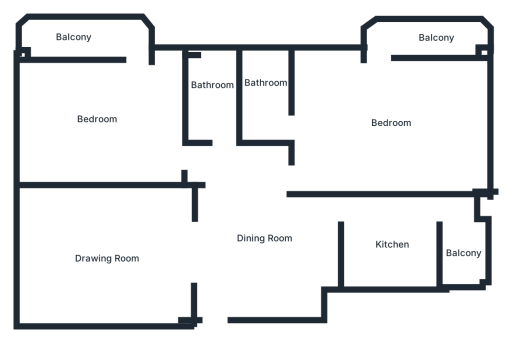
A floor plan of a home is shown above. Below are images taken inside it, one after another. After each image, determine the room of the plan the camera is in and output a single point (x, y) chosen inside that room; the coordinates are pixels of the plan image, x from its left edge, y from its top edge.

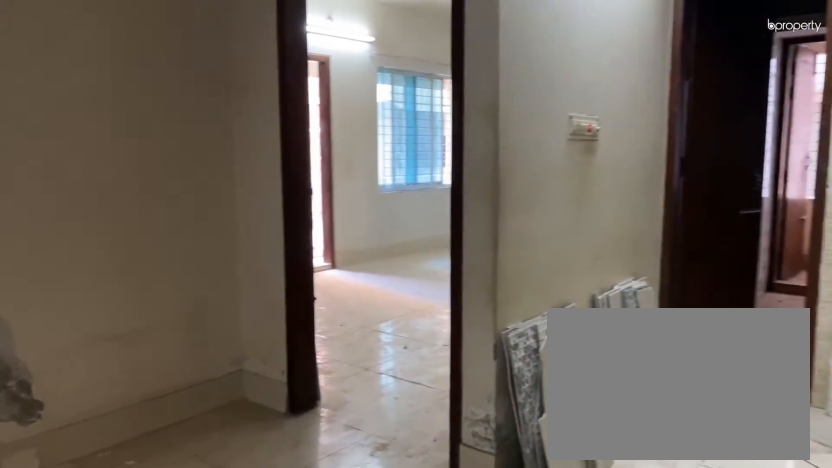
(259, 231)
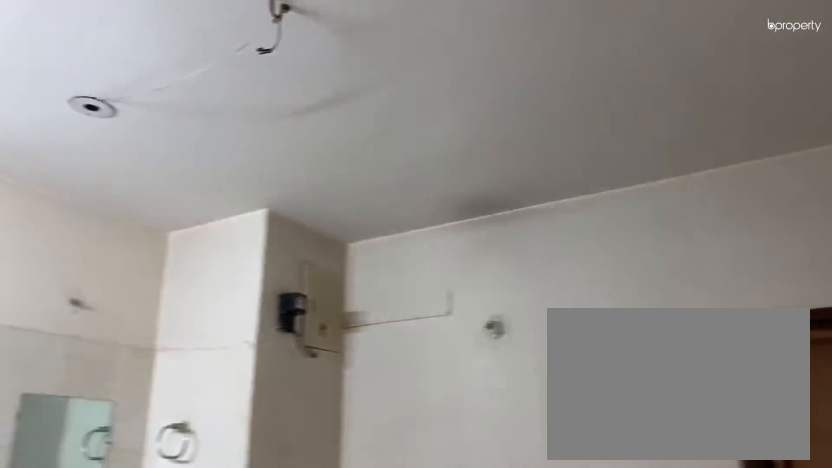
(259, 231)
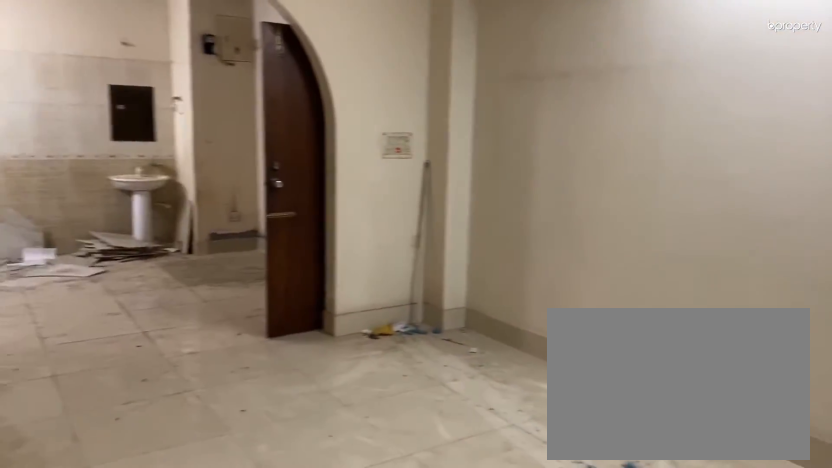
(101, 251)
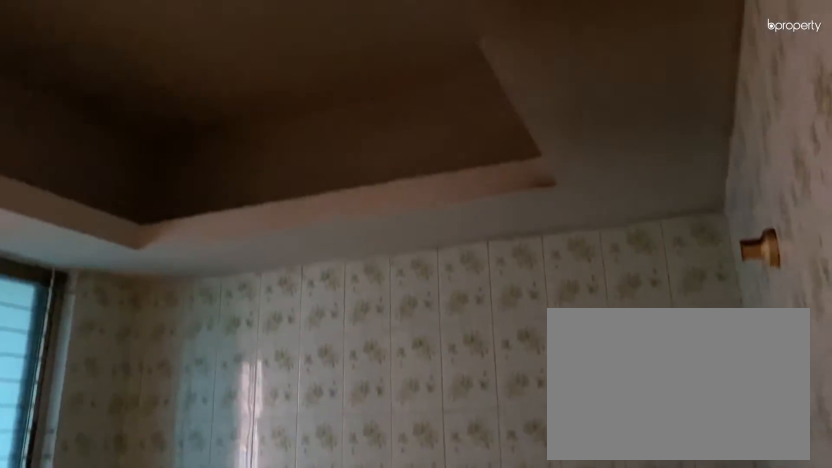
(388, 243)
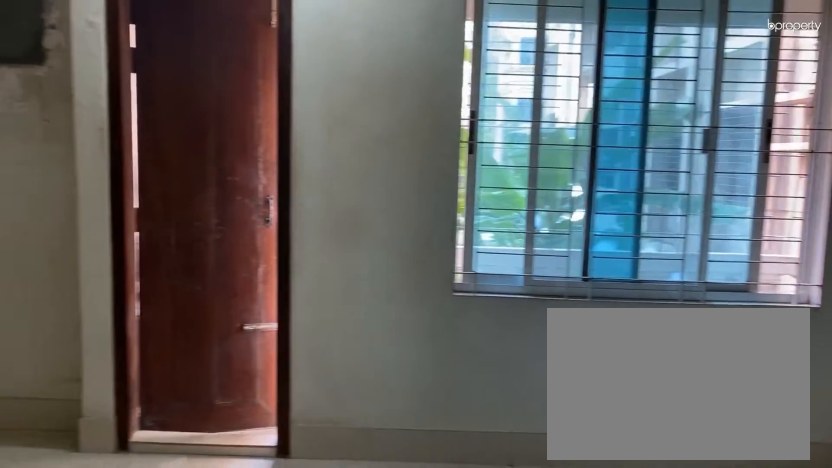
(391, 116)
